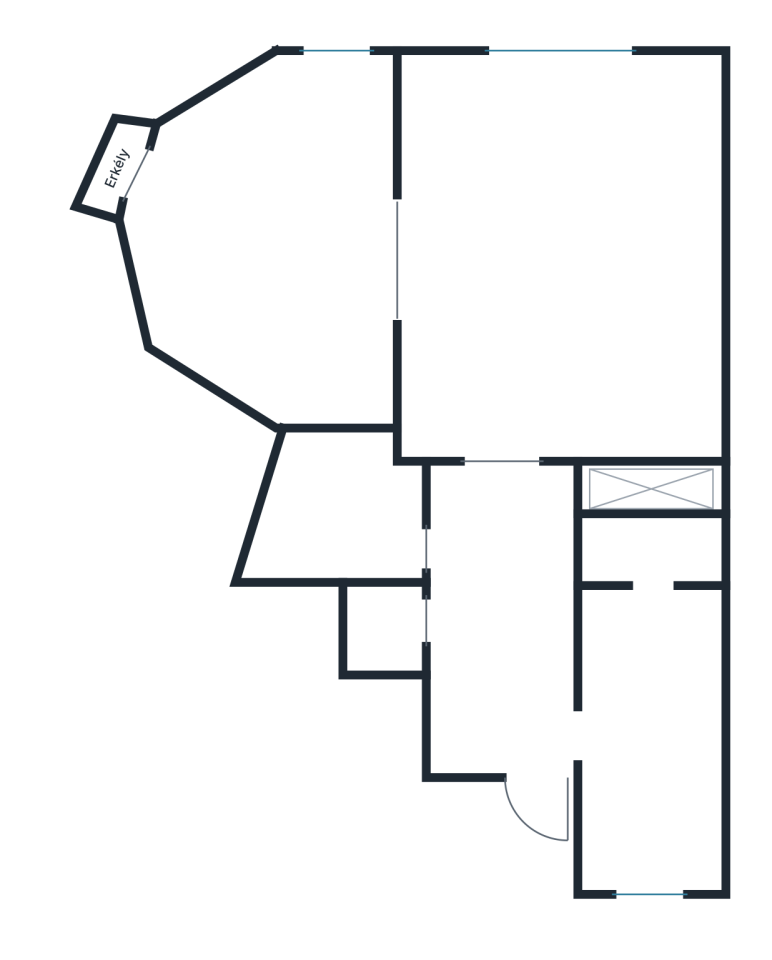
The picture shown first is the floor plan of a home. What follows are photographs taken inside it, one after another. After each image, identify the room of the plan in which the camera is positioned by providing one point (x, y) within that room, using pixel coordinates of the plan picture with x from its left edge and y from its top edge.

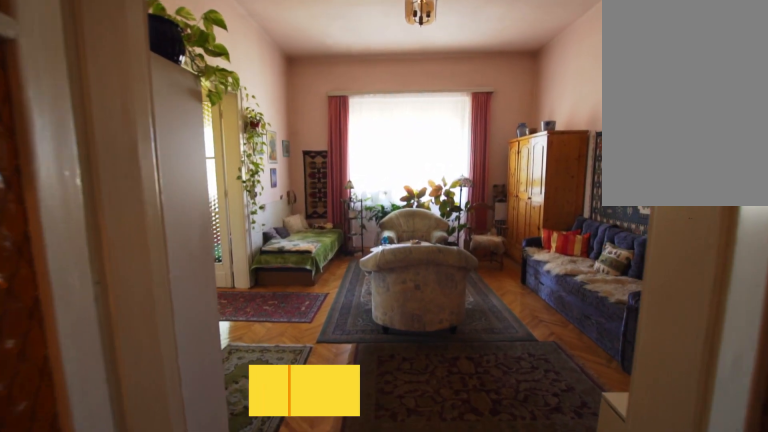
(569, 249)
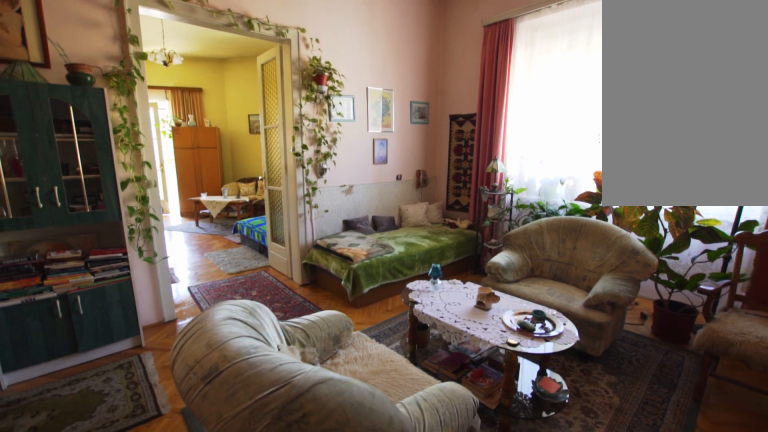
(569, 250)
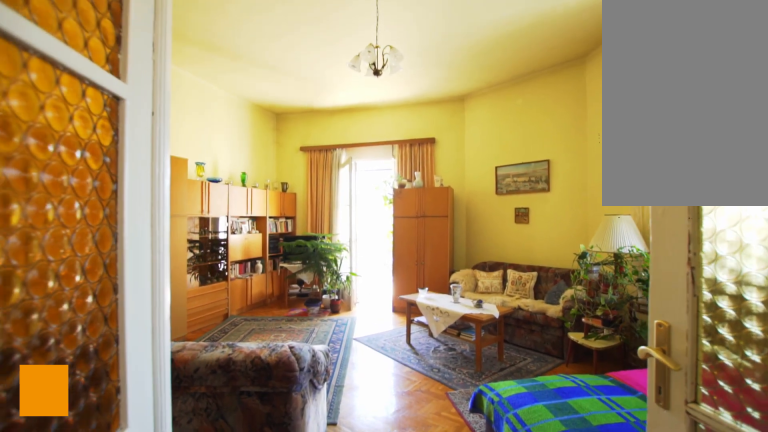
(264, 250)
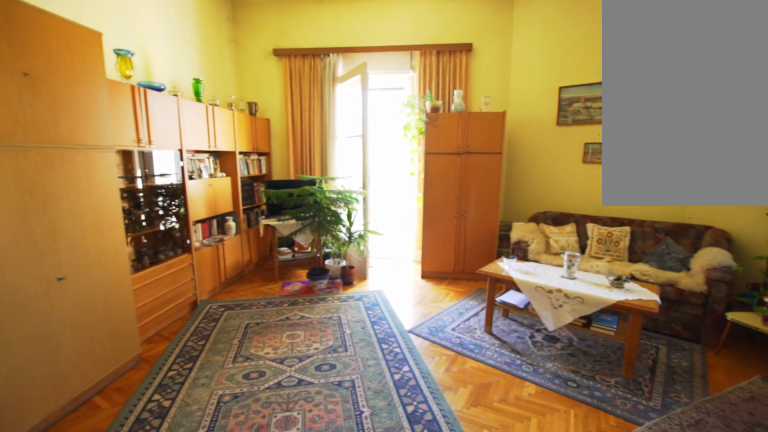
(264, 249)
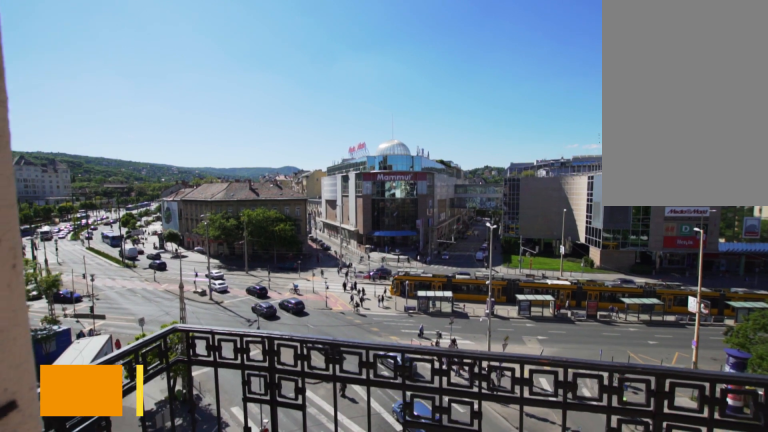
(111, 171)
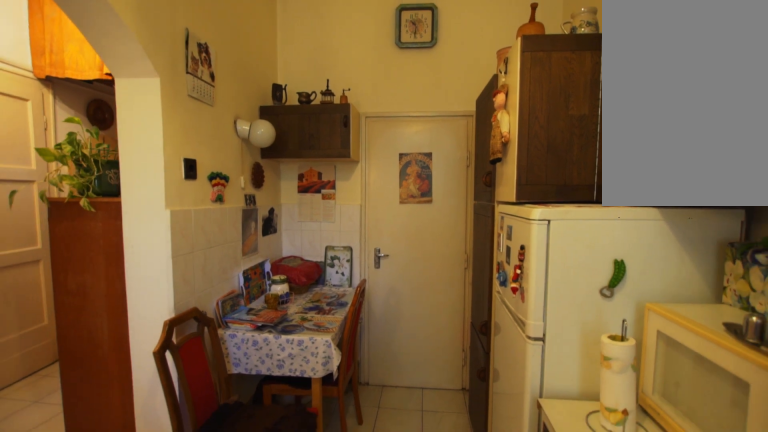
(652, 741)
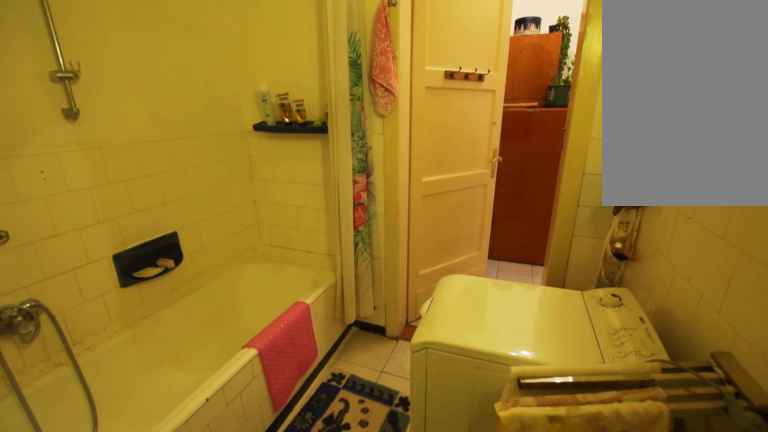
(358, 521)
